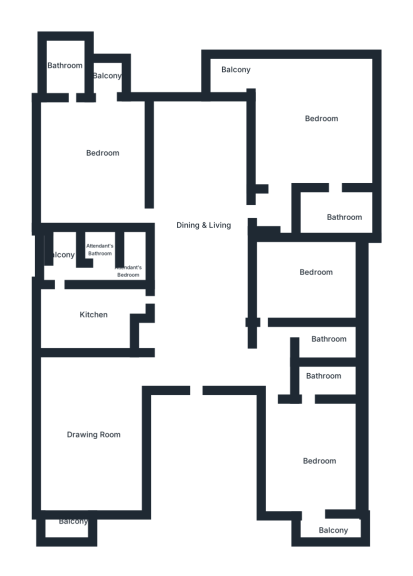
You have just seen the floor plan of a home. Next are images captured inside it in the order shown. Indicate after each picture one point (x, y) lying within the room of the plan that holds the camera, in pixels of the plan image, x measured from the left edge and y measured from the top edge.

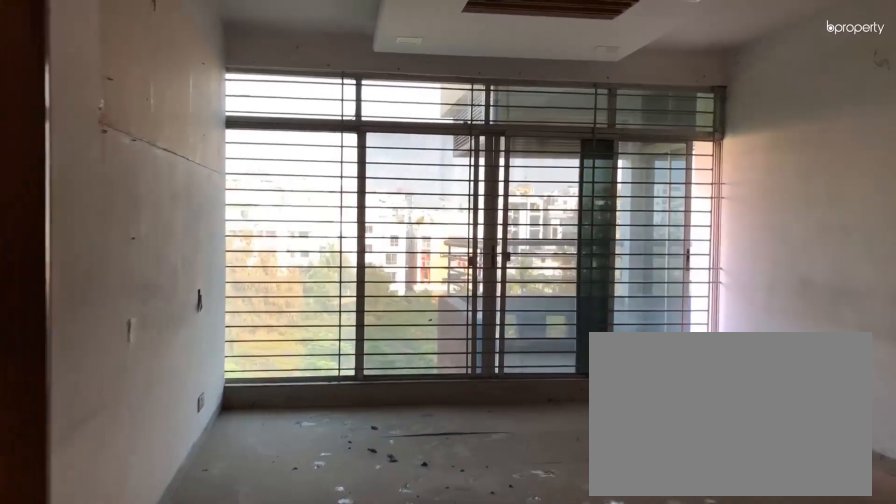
(196, 222)
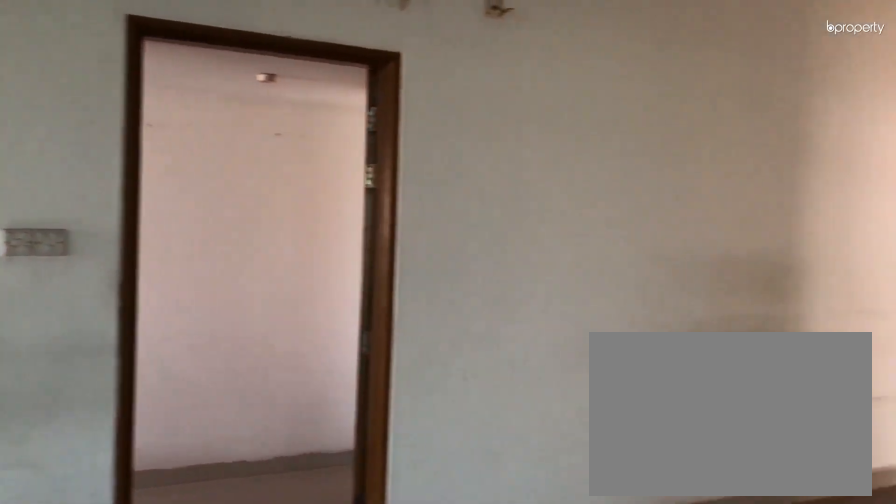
(196, 222)
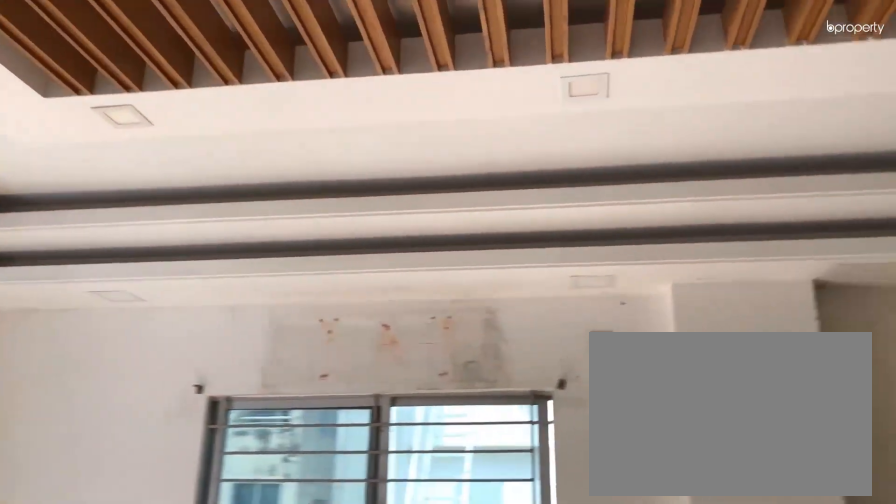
(93, 435)
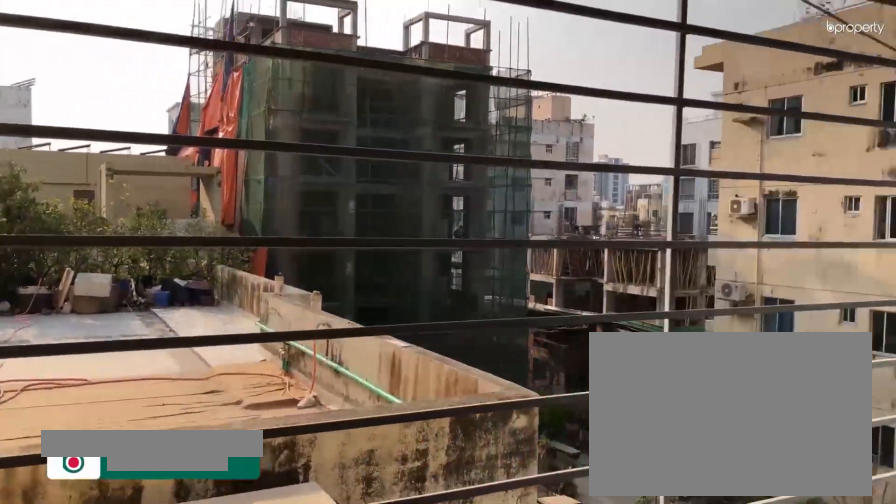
(66, 524)
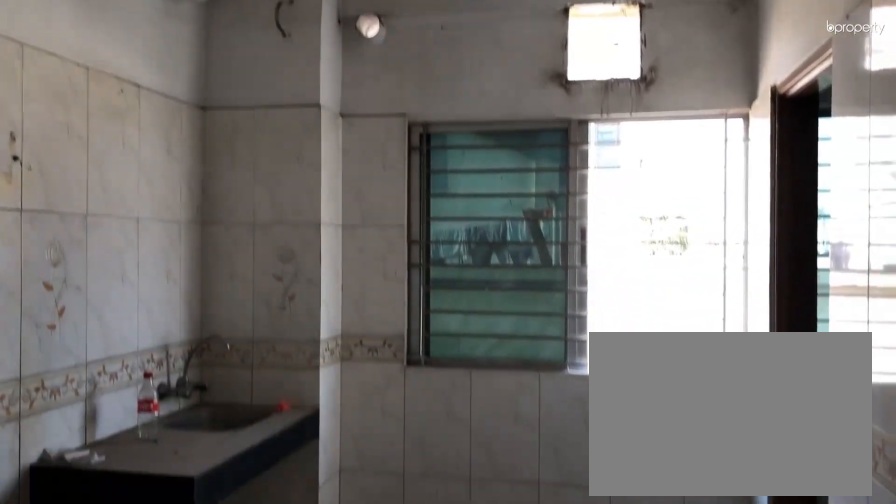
(94, 311)
